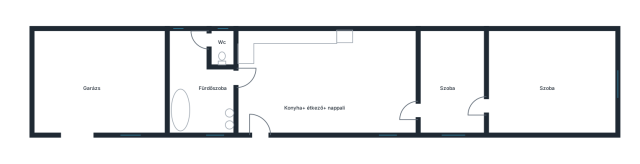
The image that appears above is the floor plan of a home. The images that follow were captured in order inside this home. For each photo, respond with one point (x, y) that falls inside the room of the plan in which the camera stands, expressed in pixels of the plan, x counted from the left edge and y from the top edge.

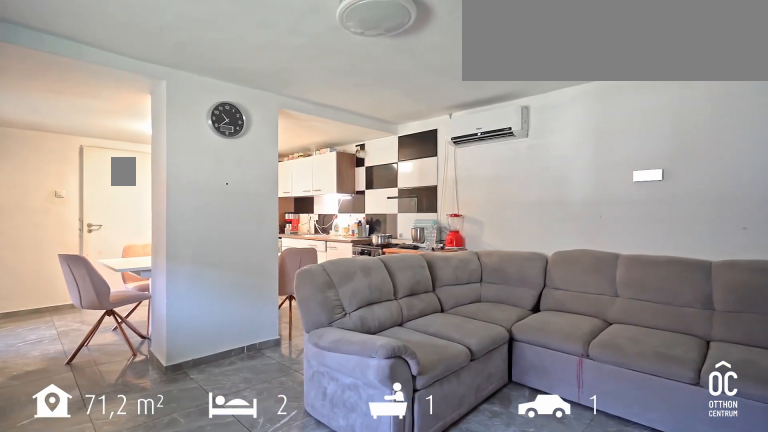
(325, 84)
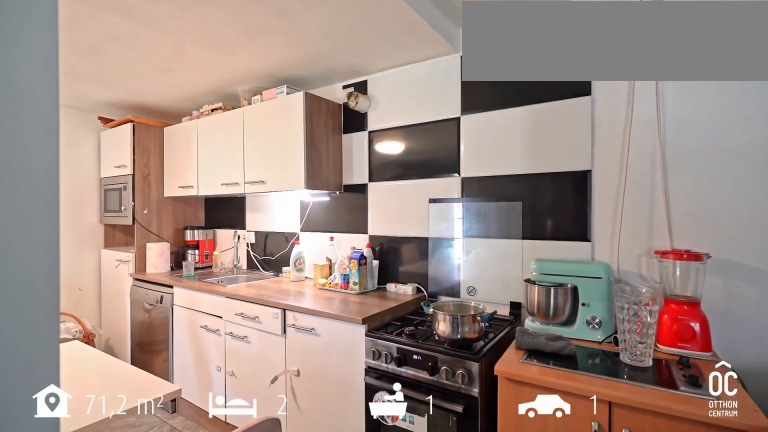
(325, 84)
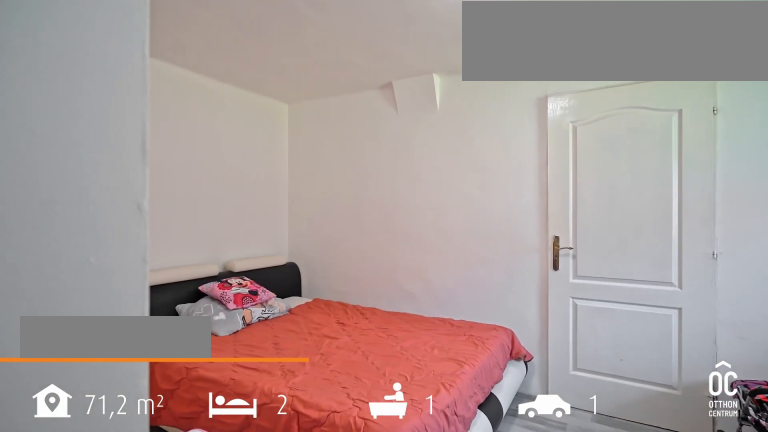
(450, 82)
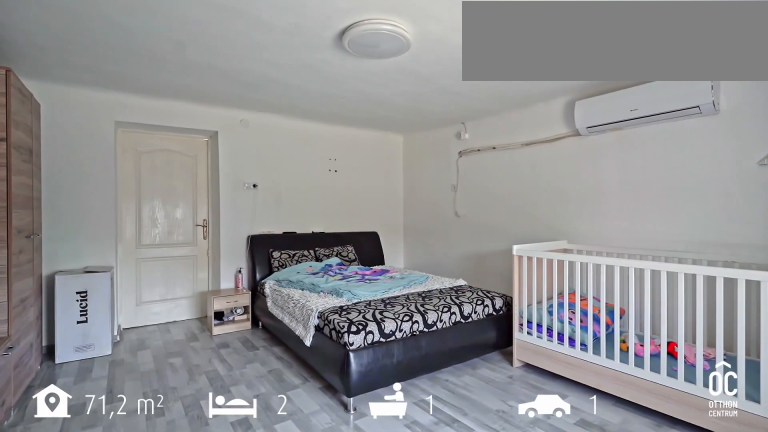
(549, 80)
